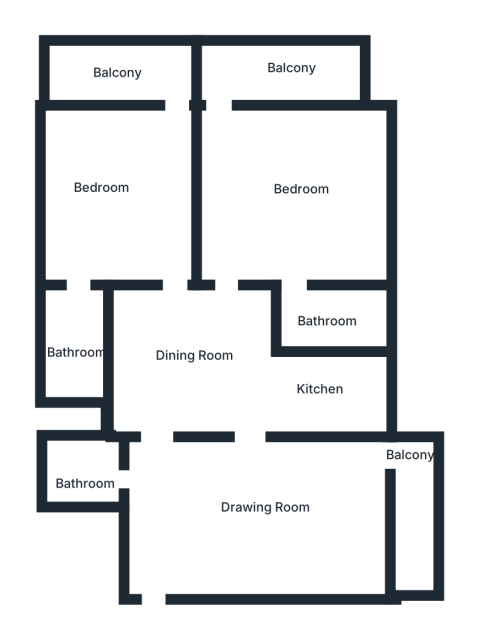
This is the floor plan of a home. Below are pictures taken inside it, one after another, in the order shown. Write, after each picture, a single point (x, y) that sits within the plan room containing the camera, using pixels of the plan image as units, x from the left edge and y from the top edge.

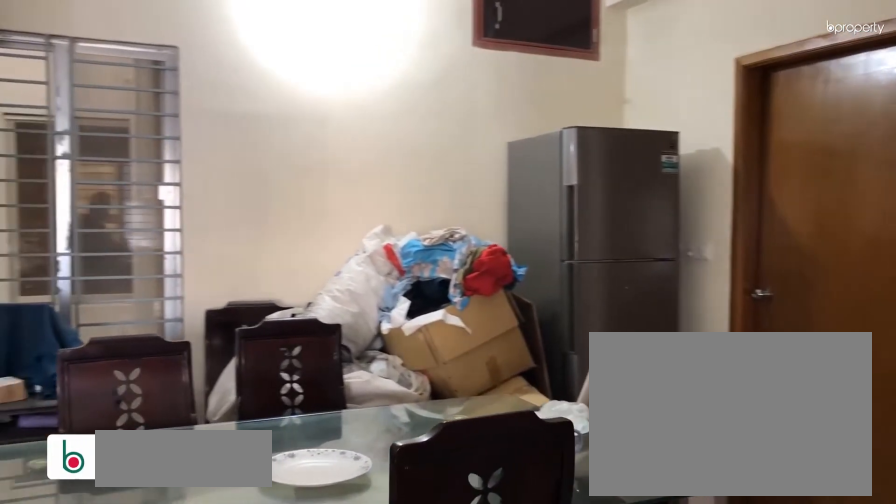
(199, 355)
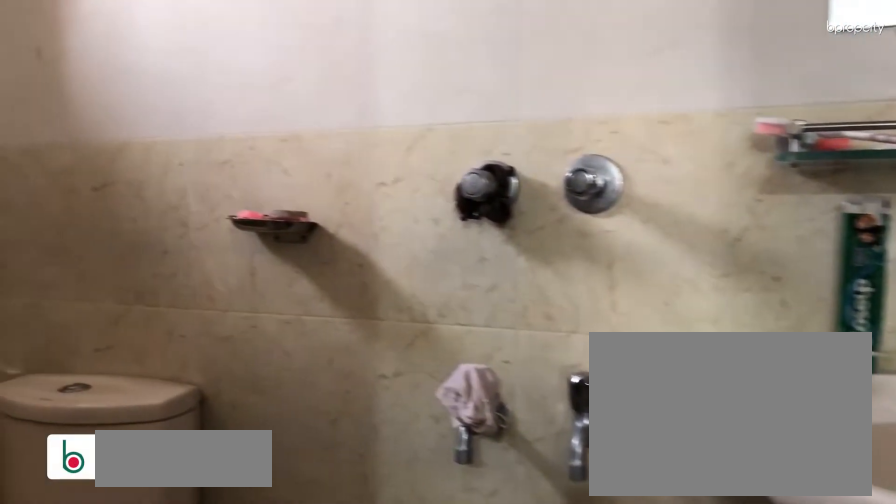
(334, 318)
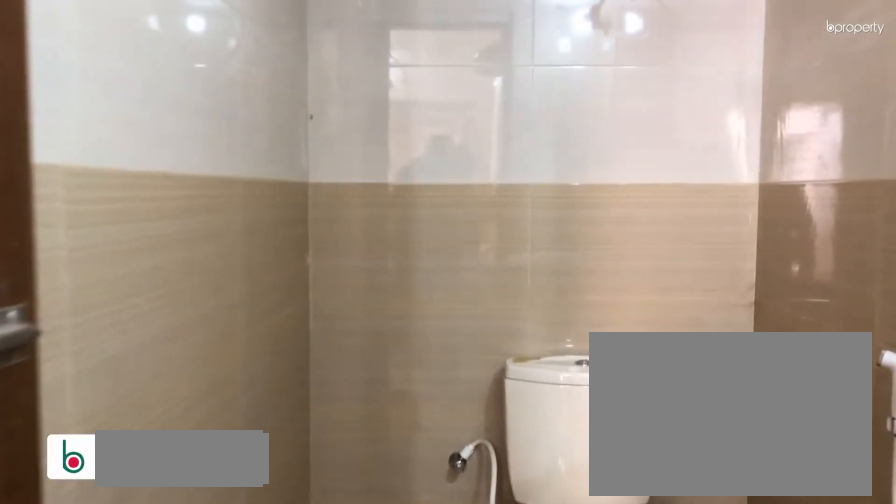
(75, 365)
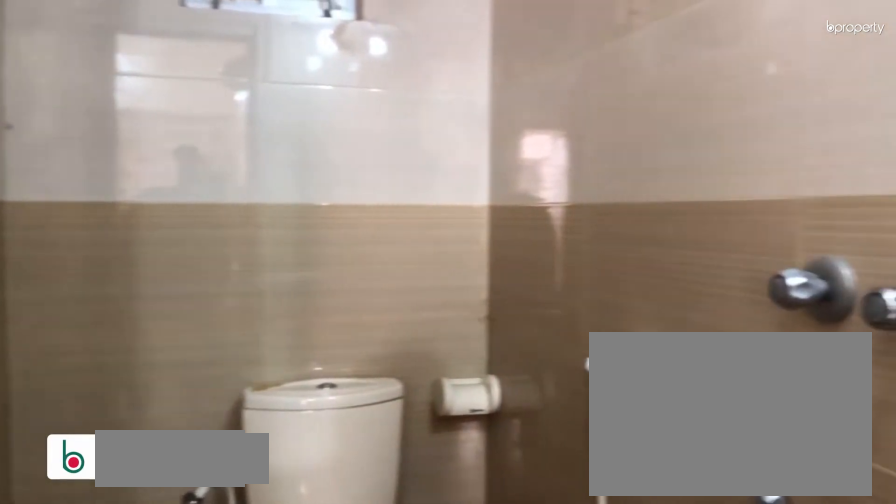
(75, 365)
